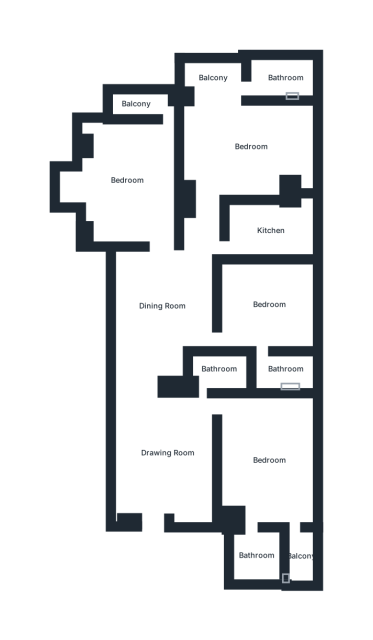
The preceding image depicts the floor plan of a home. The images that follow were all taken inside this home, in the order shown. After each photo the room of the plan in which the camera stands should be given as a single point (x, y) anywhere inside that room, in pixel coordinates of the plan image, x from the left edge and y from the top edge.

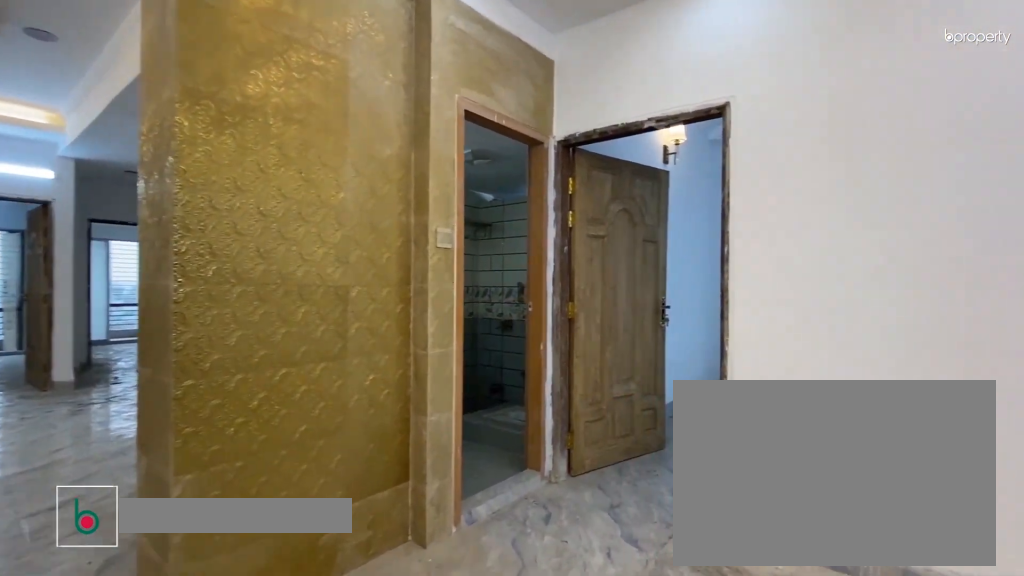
(165, 453)
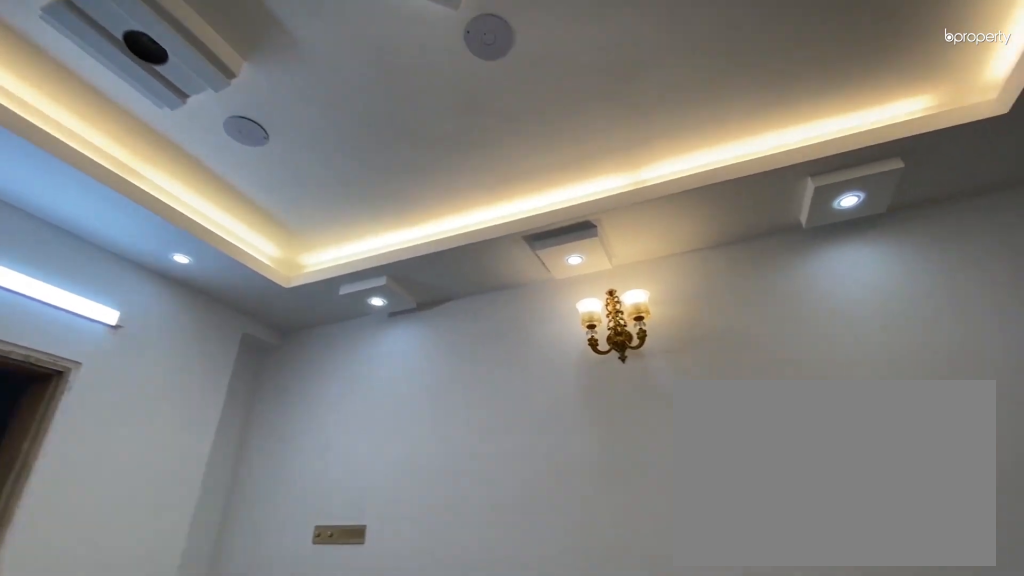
(165, 453)
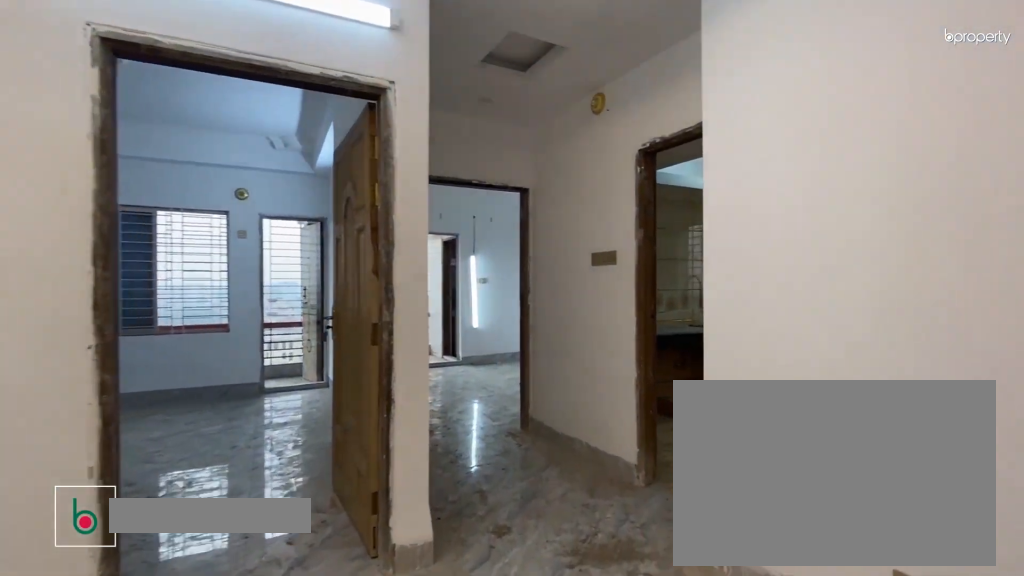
(161, 305)
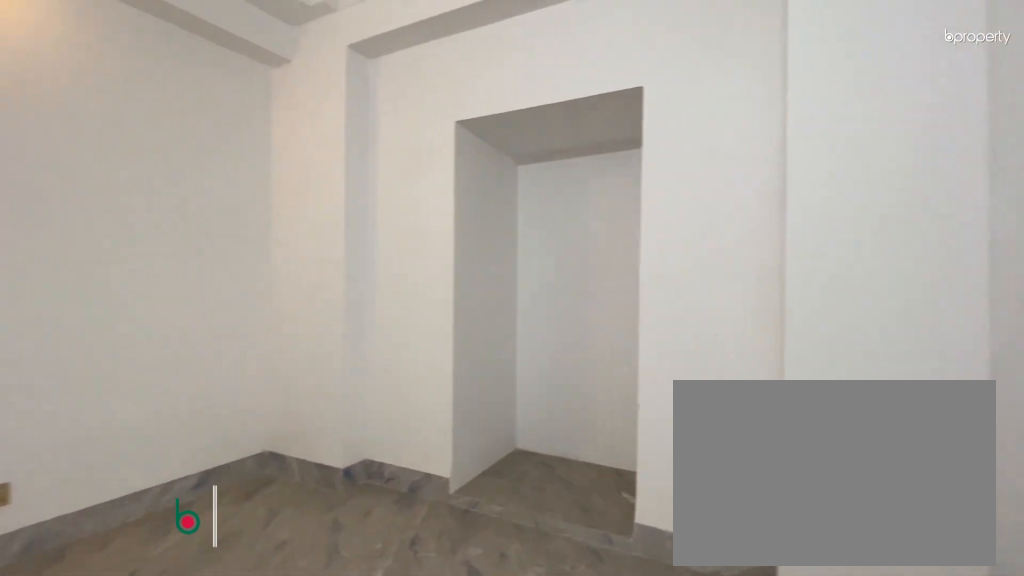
(128, 182)
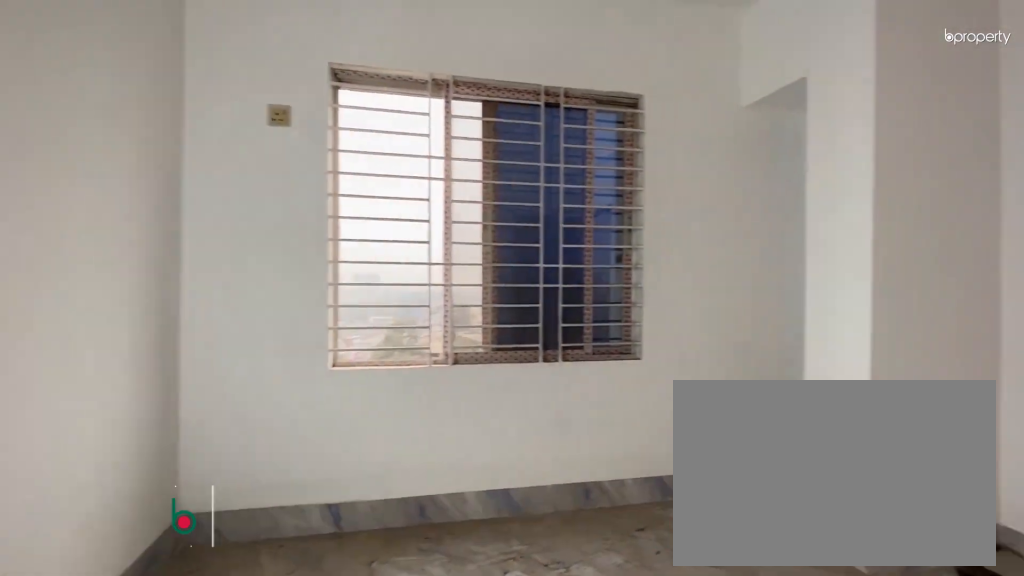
(251, 148)
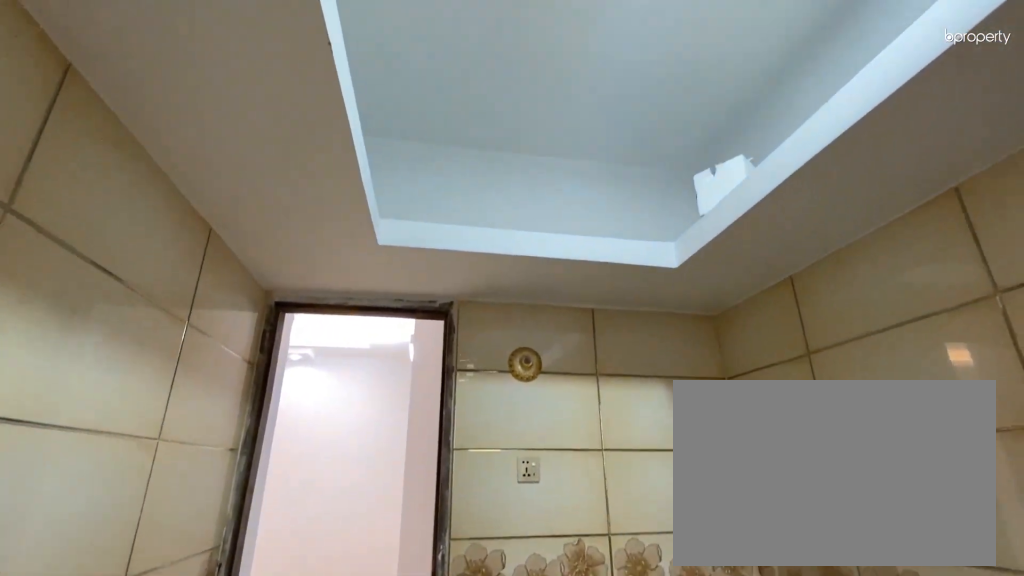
(270, 229)
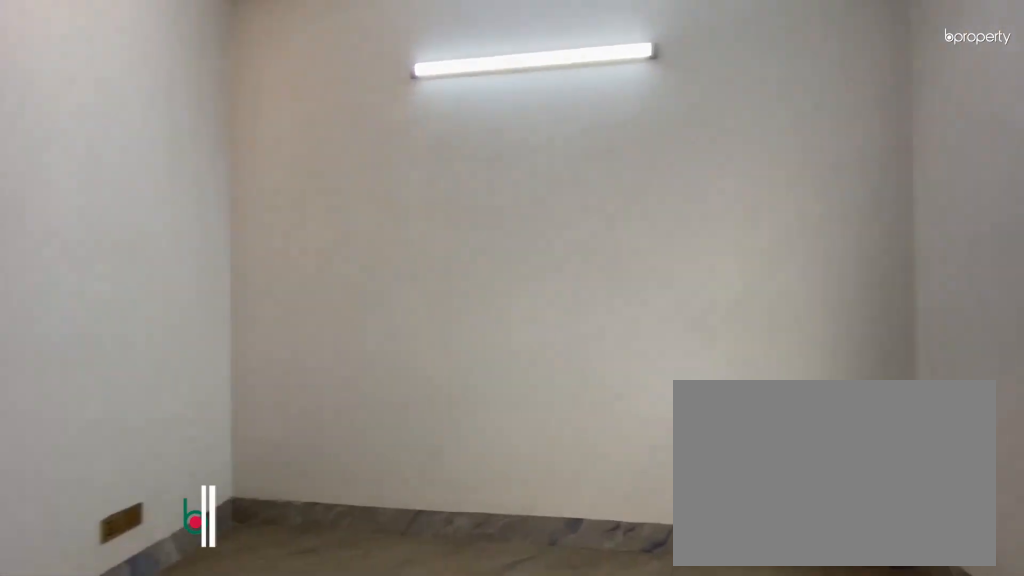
(270, 307)
